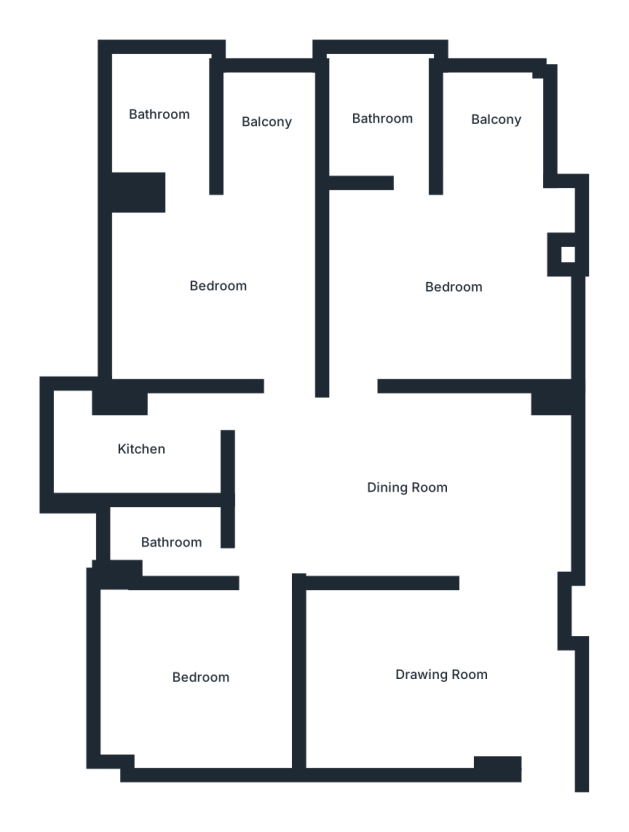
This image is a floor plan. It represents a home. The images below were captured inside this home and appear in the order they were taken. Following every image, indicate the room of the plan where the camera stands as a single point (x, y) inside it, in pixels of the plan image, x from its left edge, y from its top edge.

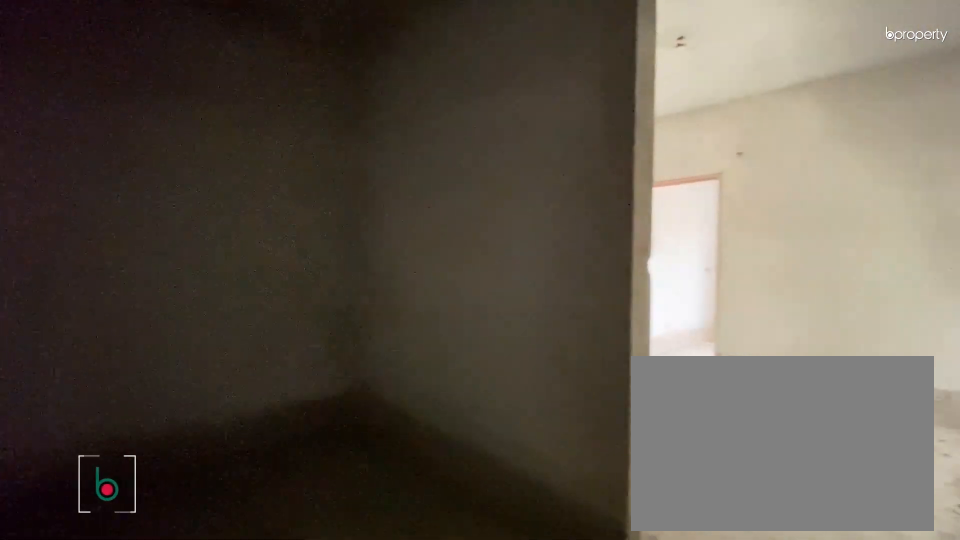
(454, 676)
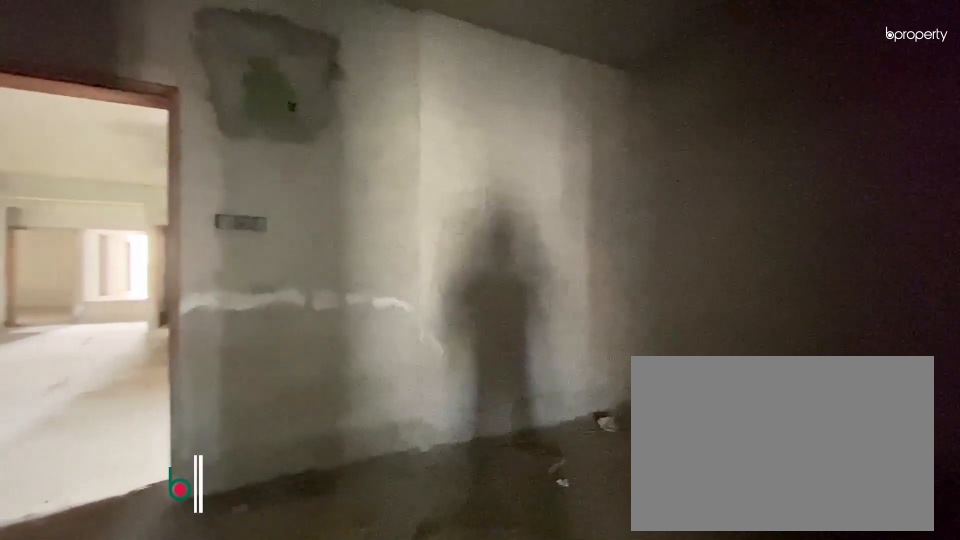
(454, 676)
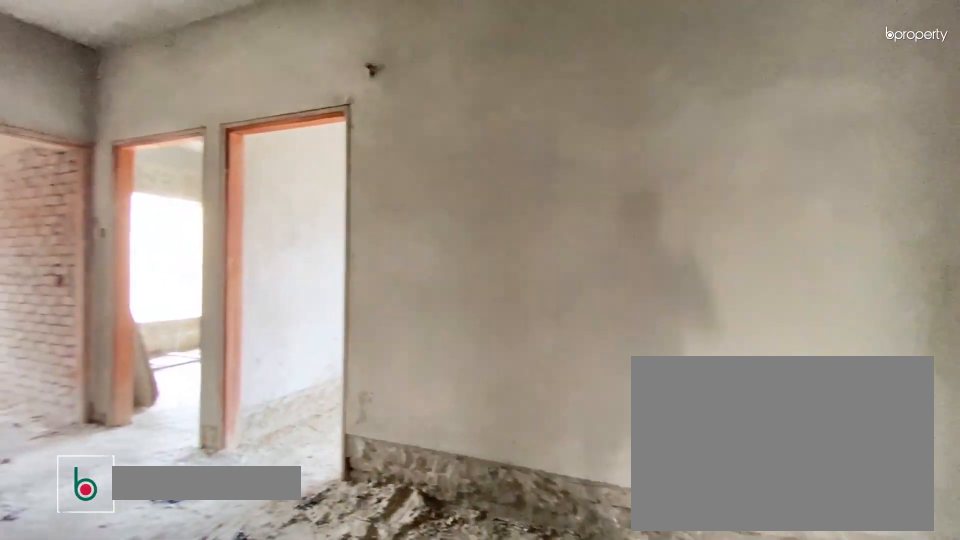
(409, 487)
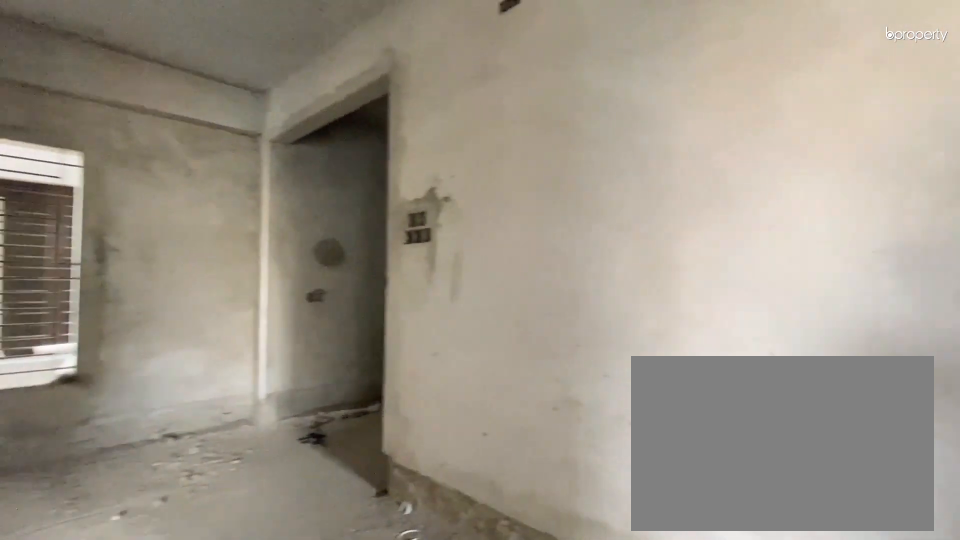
(409, 487)
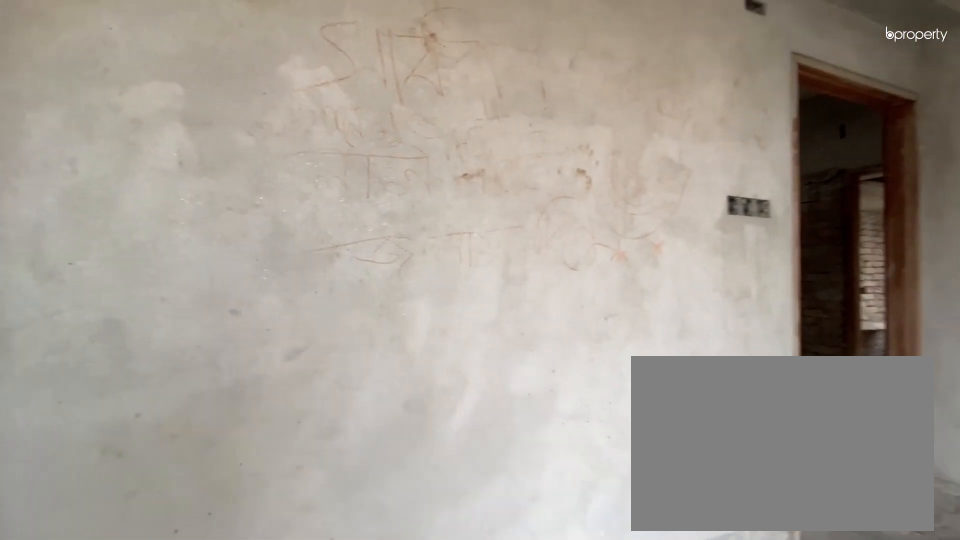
(455, 287)
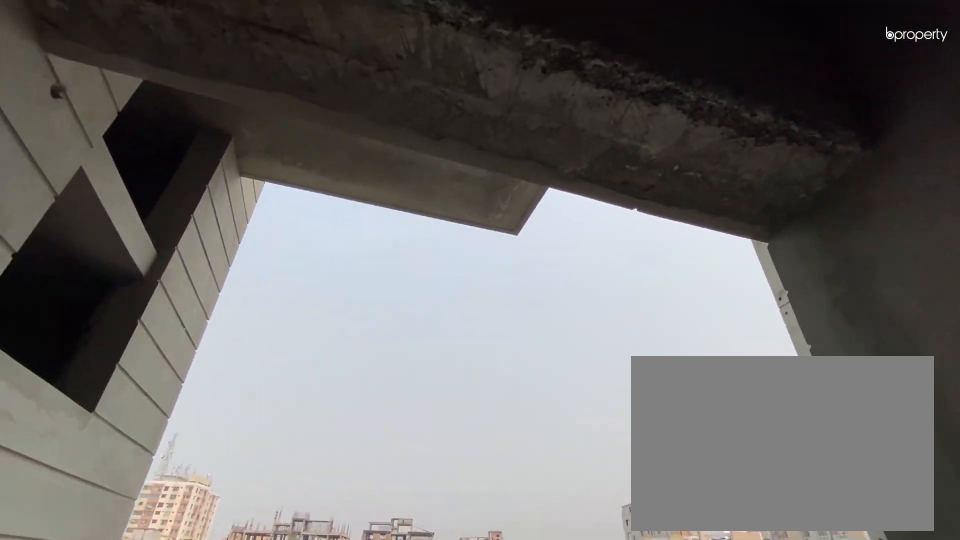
(497, 120)
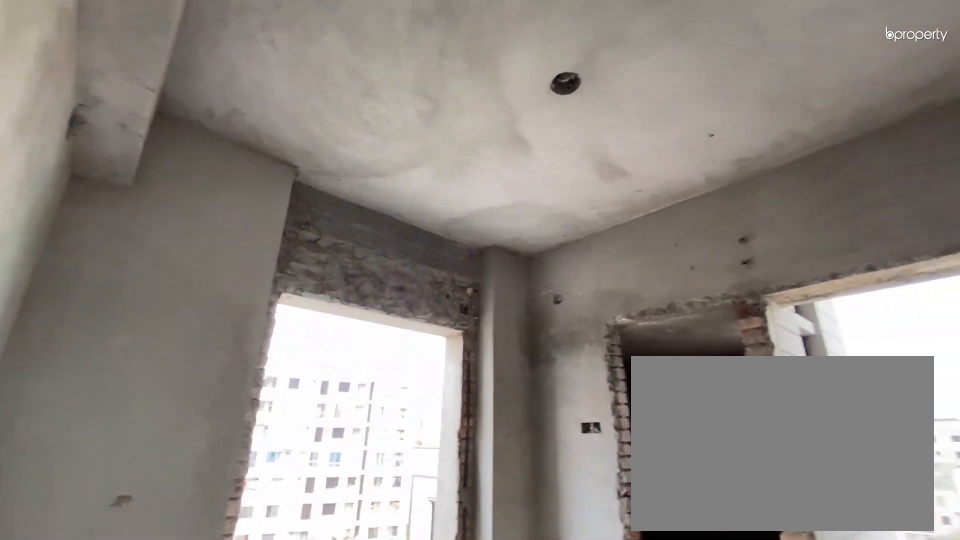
(221, 288)
